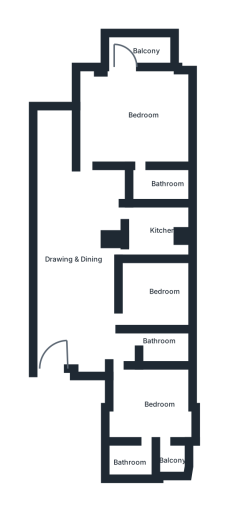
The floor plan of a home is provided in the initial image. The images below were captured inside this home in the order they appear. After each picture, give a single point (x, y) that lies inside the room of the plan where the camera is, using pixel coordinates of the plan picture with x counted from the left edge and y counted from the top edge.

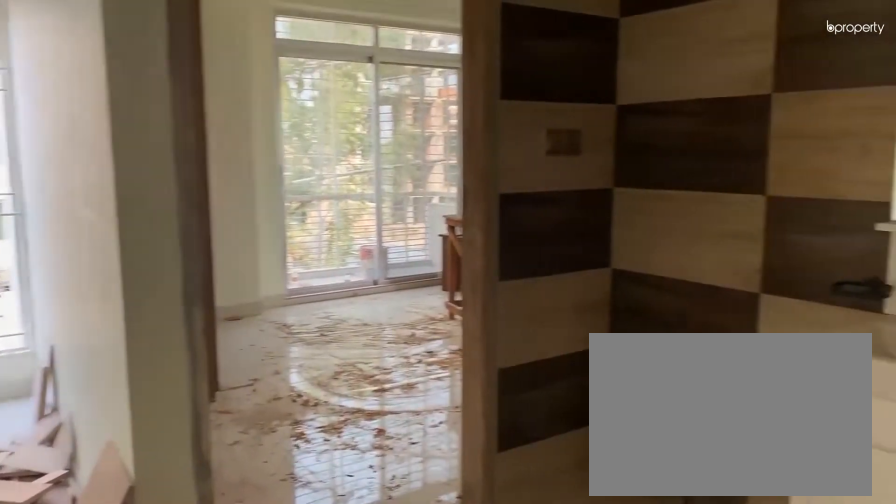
(76, 283)
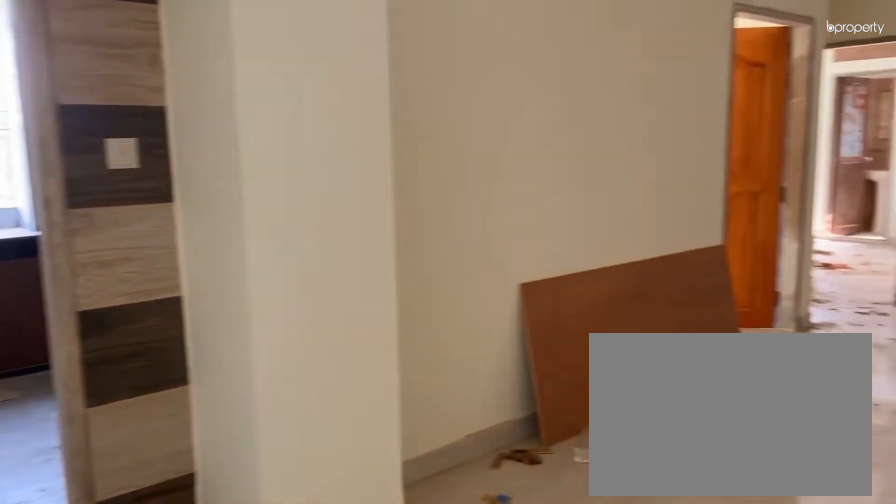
(76, 283)
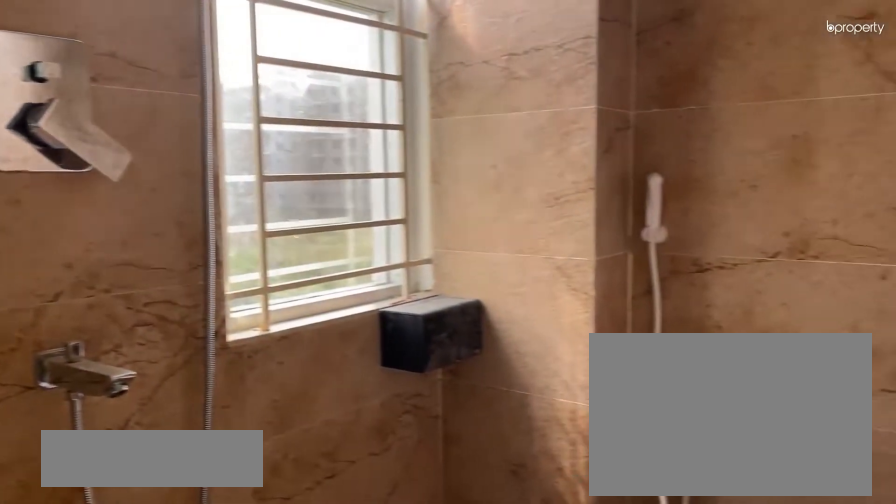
(136, 465)
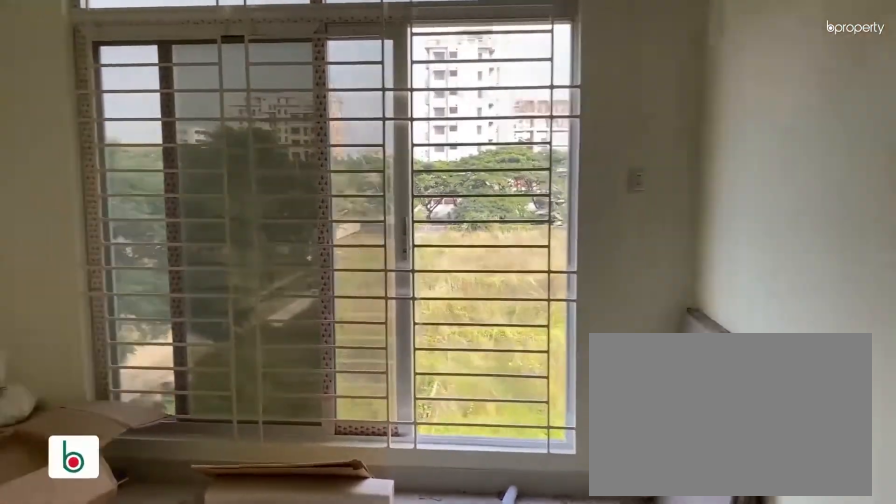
(148, 290)
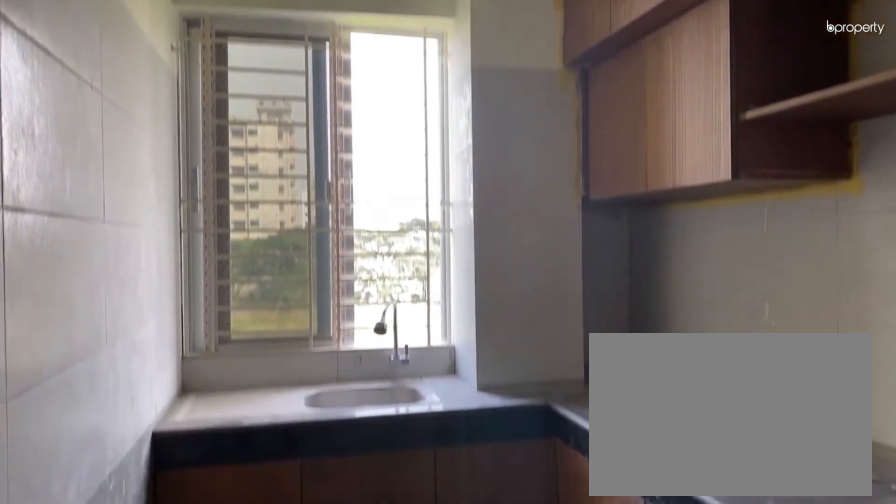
(154, 226)
